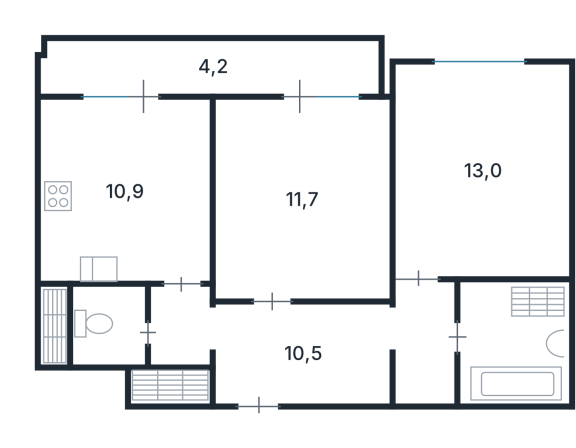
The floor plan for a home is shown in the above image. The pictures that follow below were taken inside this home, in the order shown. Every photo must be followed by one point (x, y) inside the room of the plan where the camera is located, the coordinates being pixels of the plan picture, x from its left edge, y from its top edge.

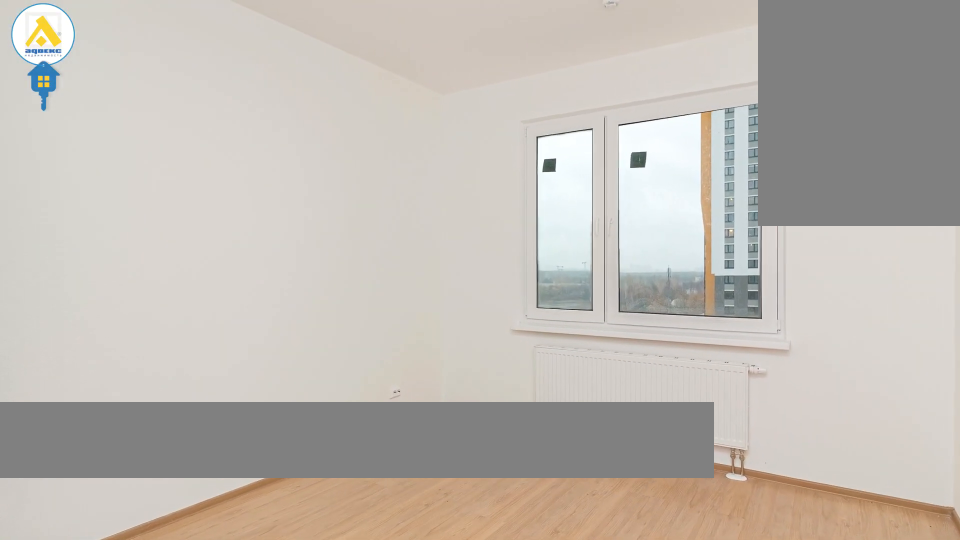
(484, 176)
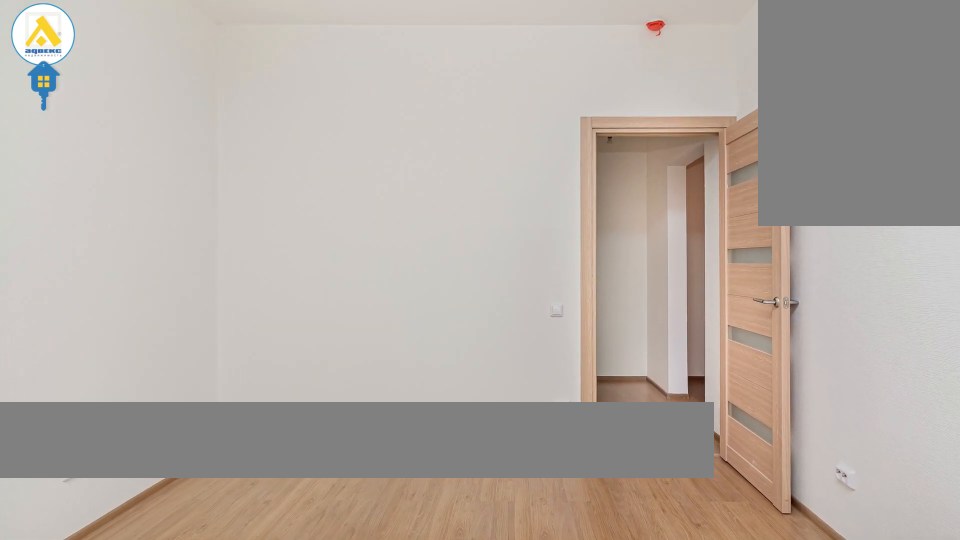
(484, 176)
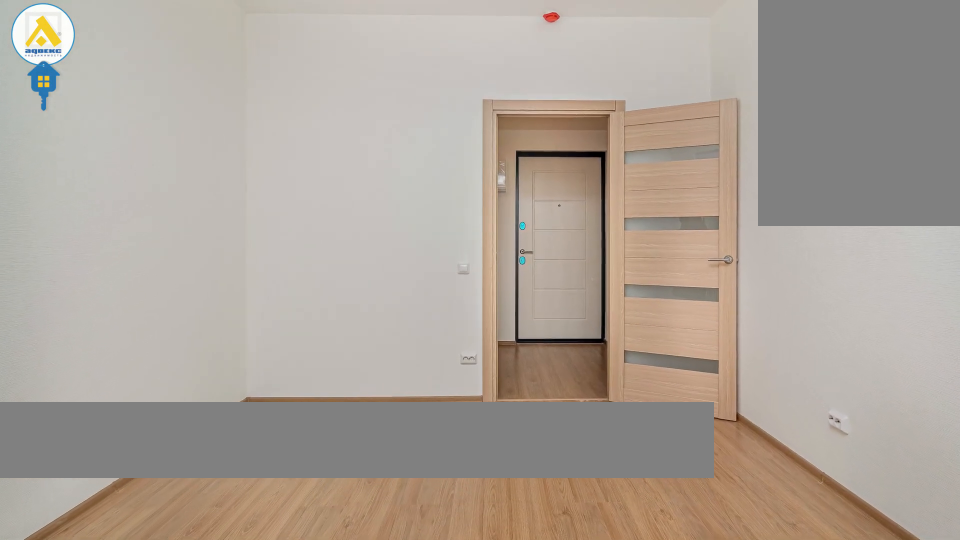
(308, 199)
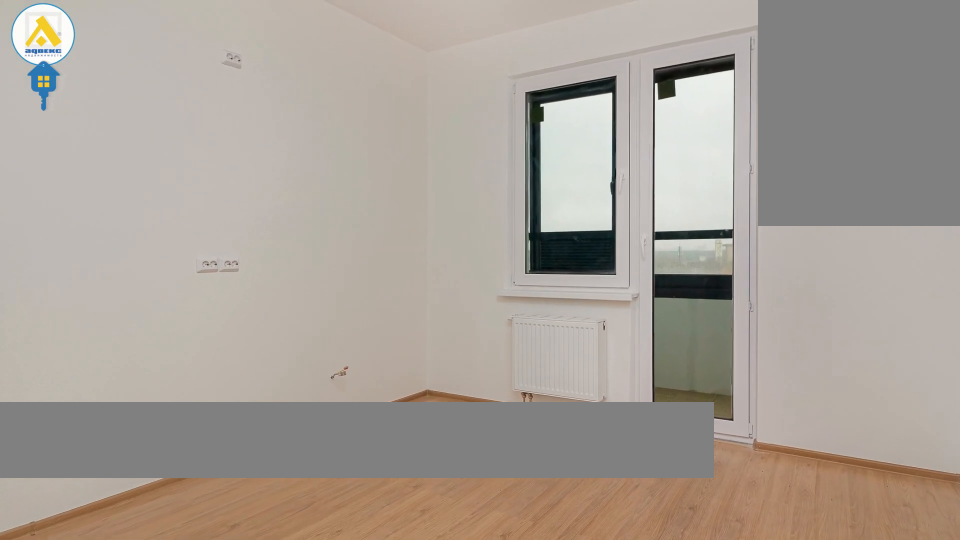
(121, 203)
